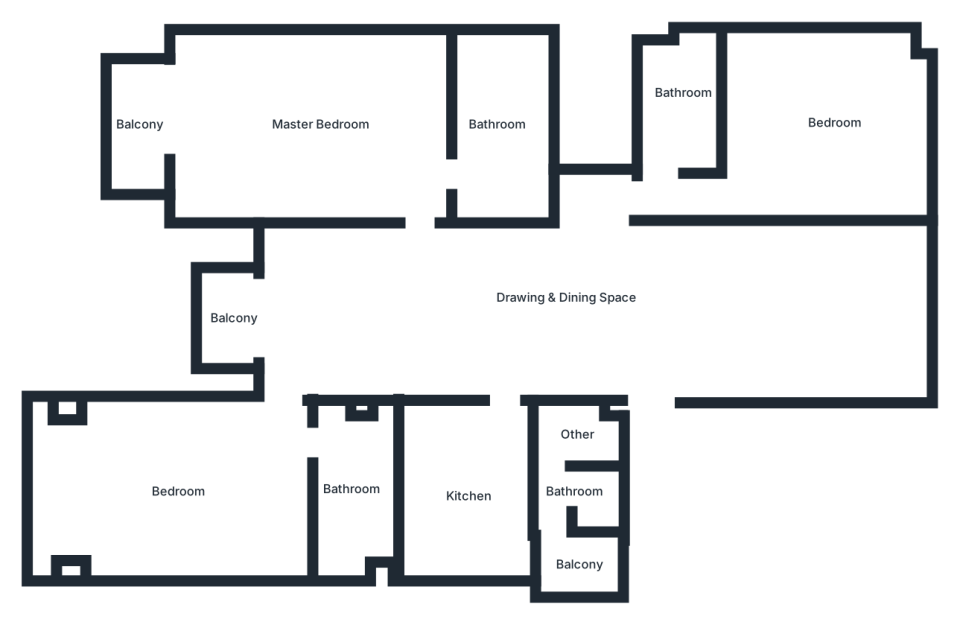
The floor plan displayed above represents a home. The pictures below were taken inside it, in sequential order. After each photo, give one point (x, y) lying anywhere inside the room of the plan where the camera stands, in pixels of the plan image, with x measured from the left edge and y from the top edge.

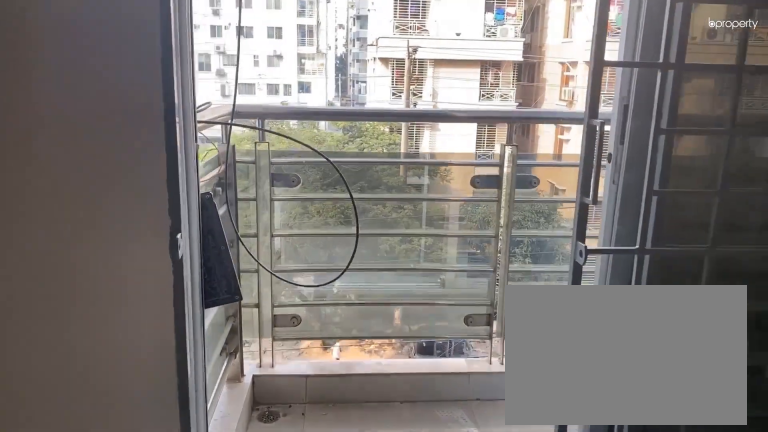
(346, 323)
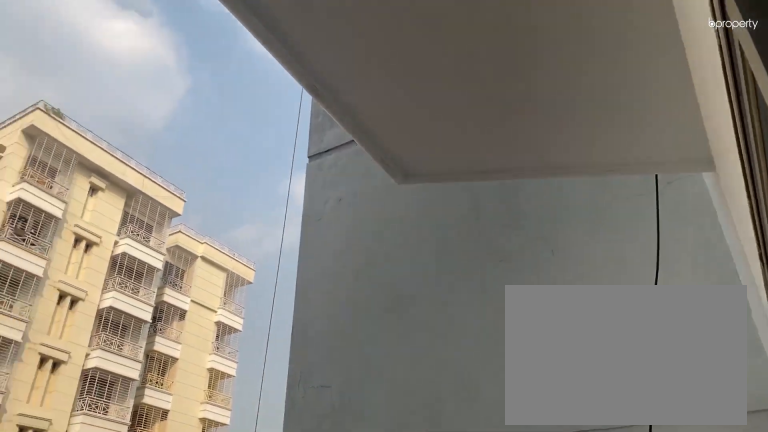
(235, 323)
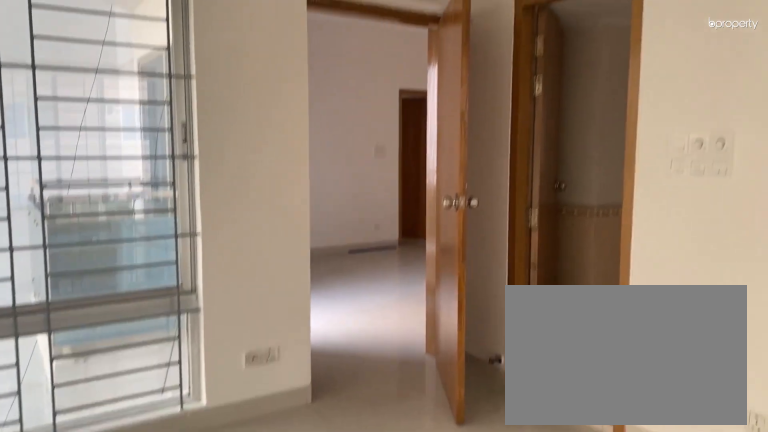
(189, 505)
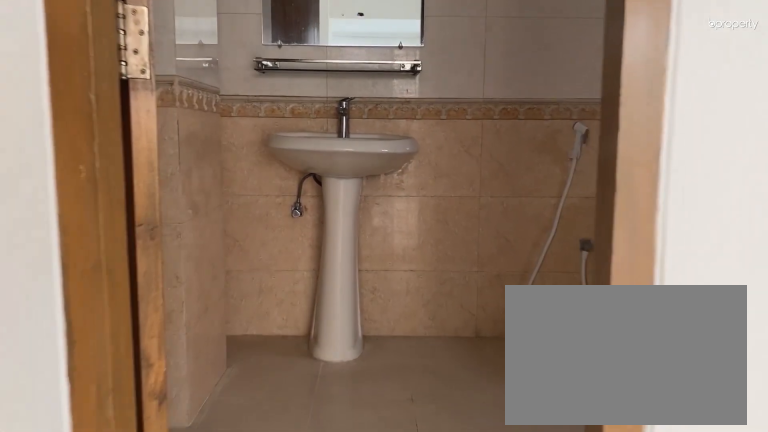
(363, 492)
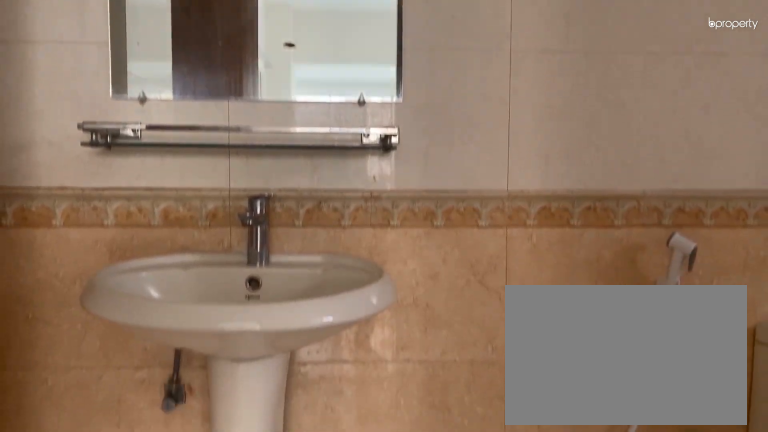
(363, 492)
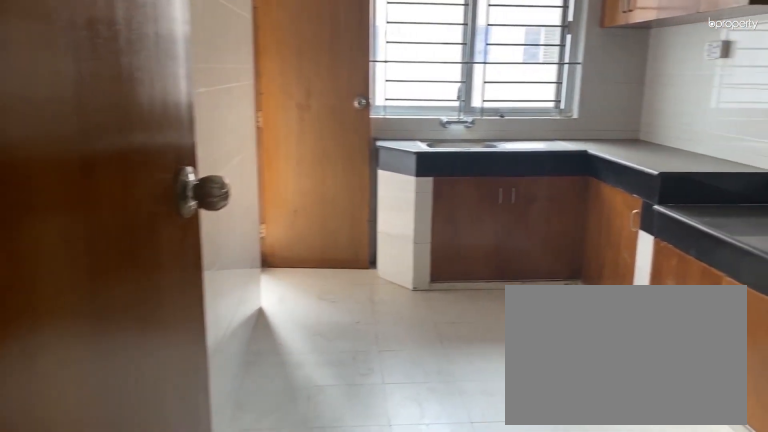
(480, 501)
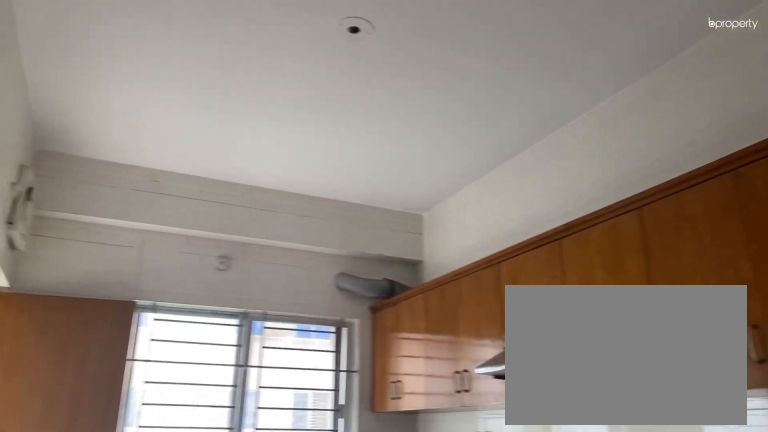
(480, 501)
